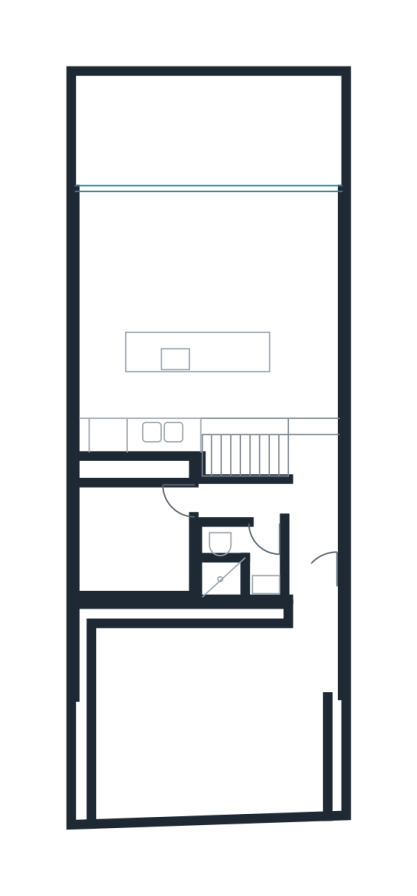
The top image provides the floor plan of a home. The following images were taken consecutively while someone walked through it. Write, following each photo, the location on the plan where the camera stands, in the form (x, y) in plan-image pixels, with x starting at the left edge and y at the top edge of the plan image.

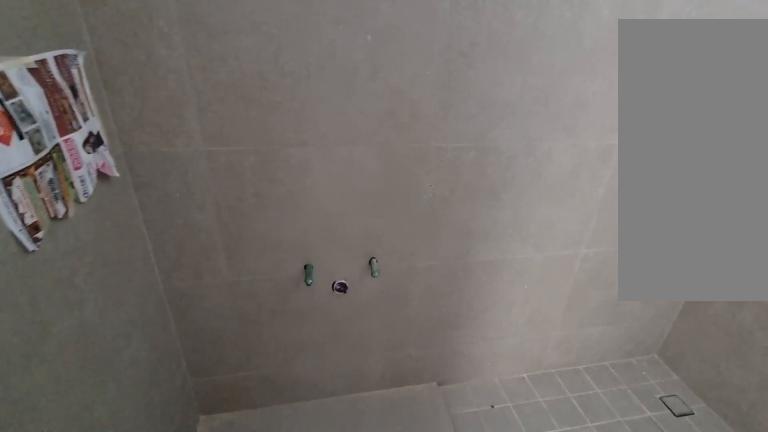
(268, 546)
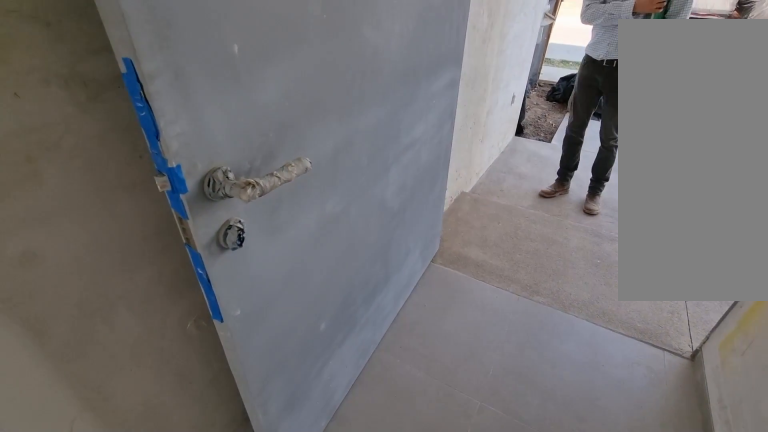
(323, 561)
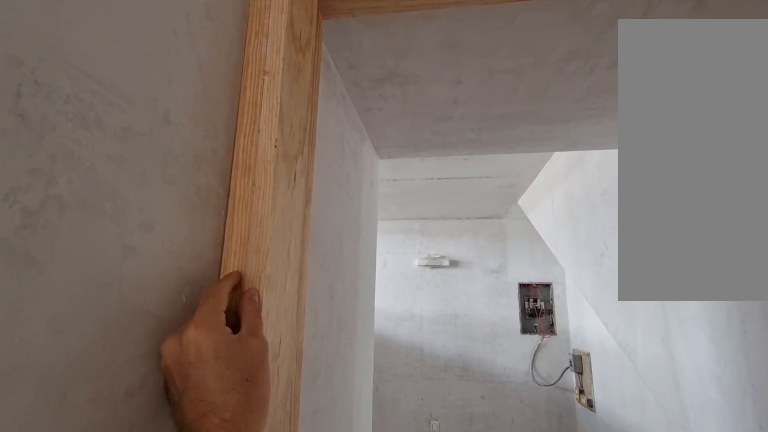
(208, 497)
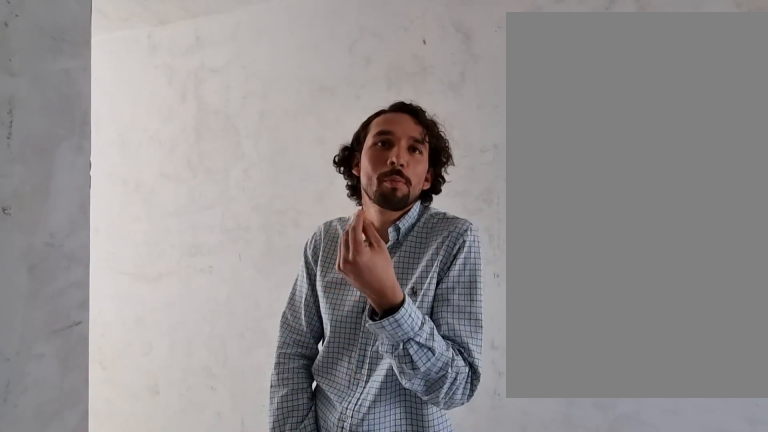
(208, 497)
